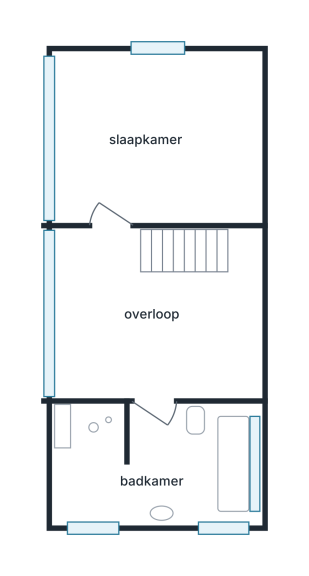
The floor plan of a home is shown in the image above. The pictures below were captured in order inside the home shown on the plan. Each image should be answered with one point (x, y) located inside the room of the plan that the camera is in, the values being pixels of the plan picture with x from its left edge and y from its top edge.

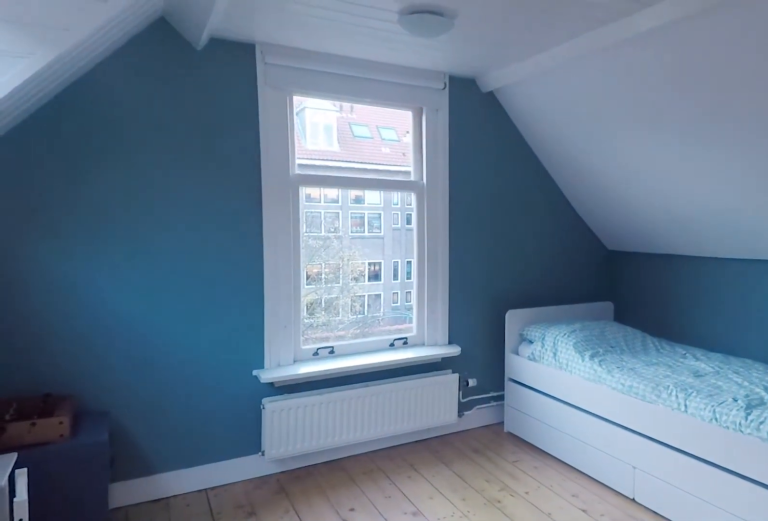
(59, 138)
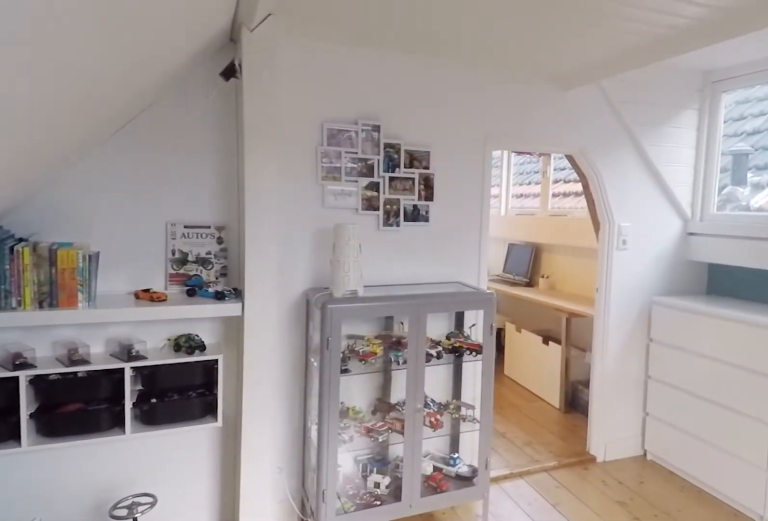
(59, 138)
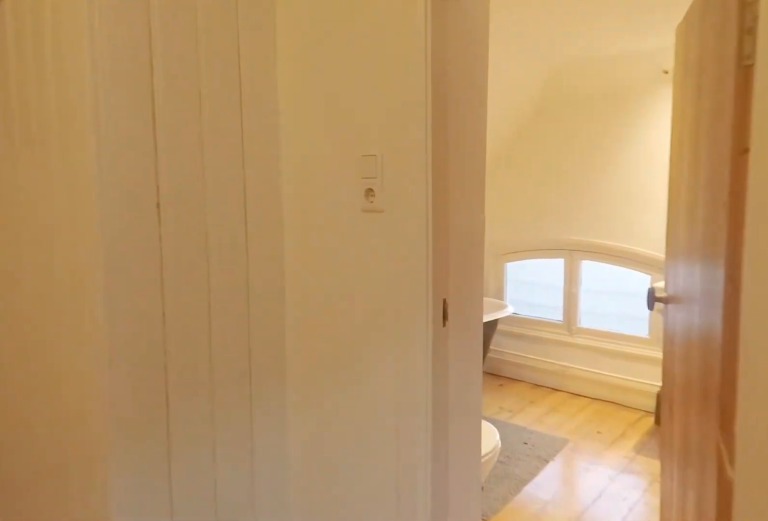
(149, 321)
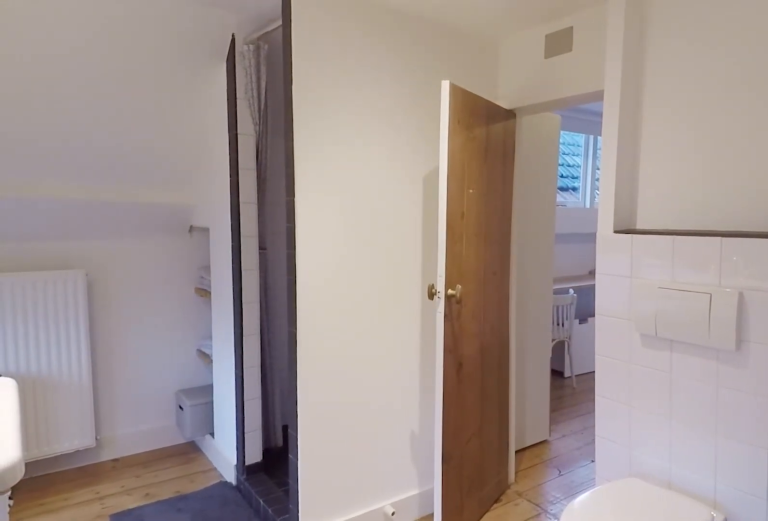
(60, 432)
